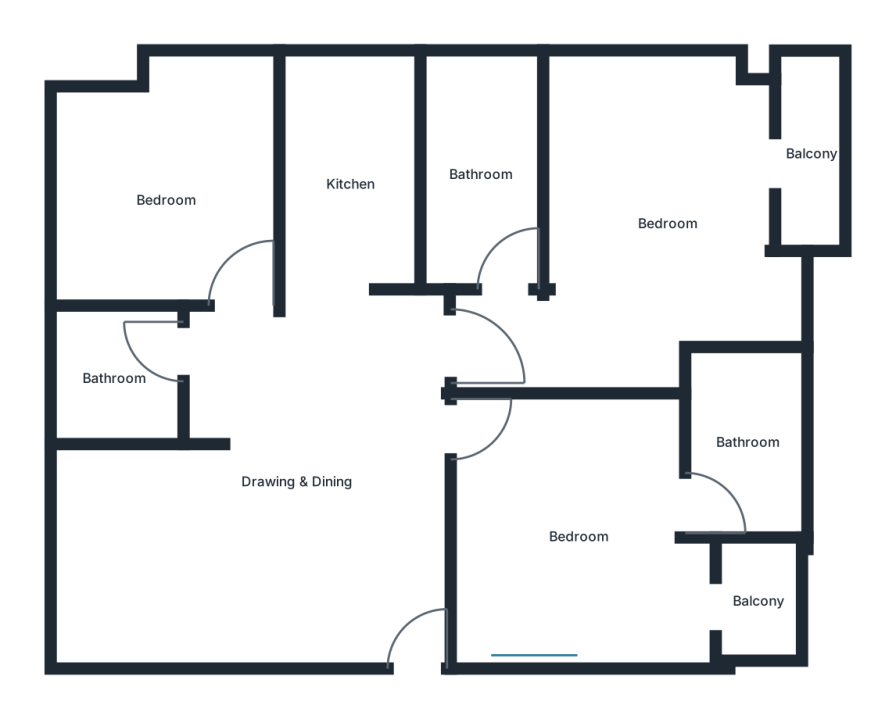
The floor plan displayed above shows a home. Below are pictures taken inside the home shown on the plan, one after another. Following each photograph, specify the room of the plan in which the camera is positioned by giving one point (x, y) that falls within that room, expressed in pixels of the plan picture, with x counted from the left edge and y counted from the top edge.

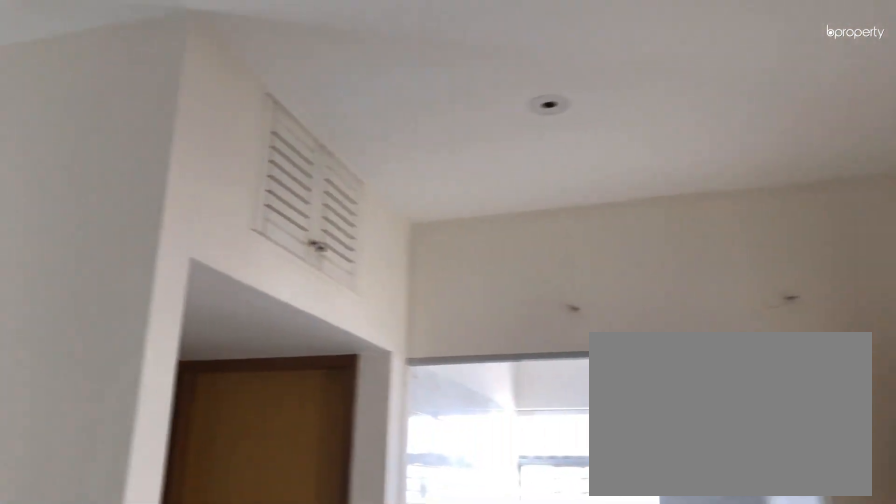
(295, 481)
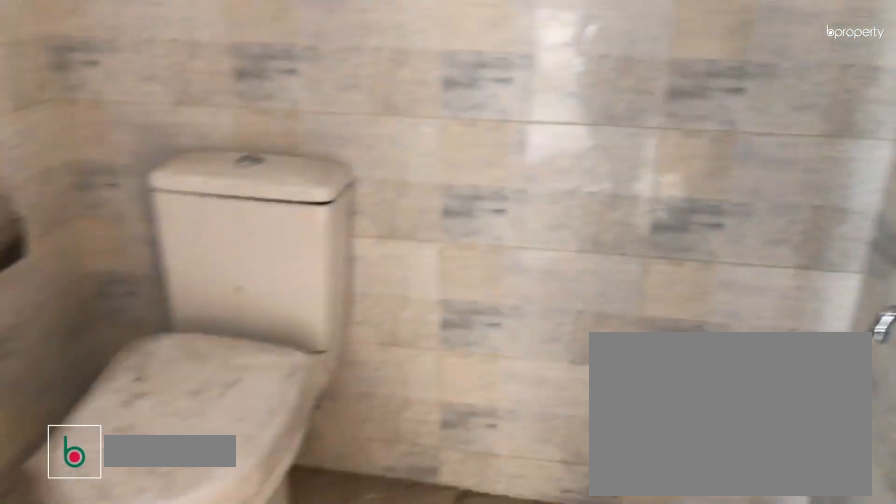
(116, 378)
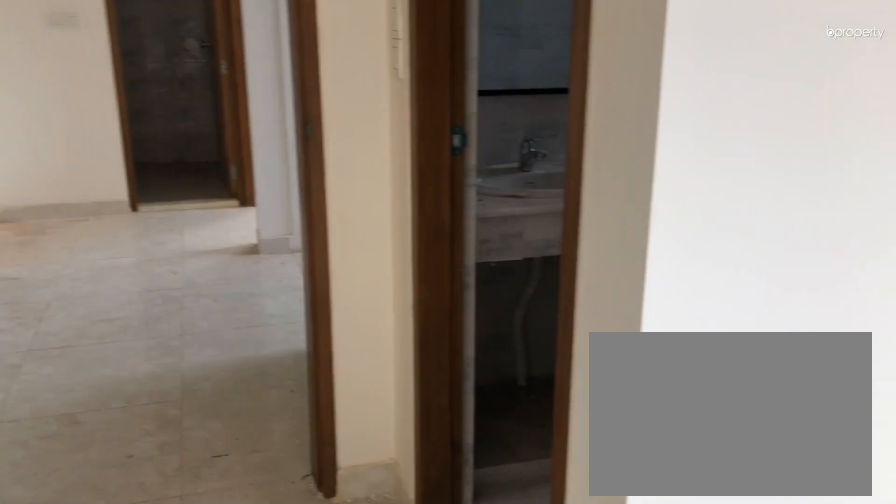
(667, 224)
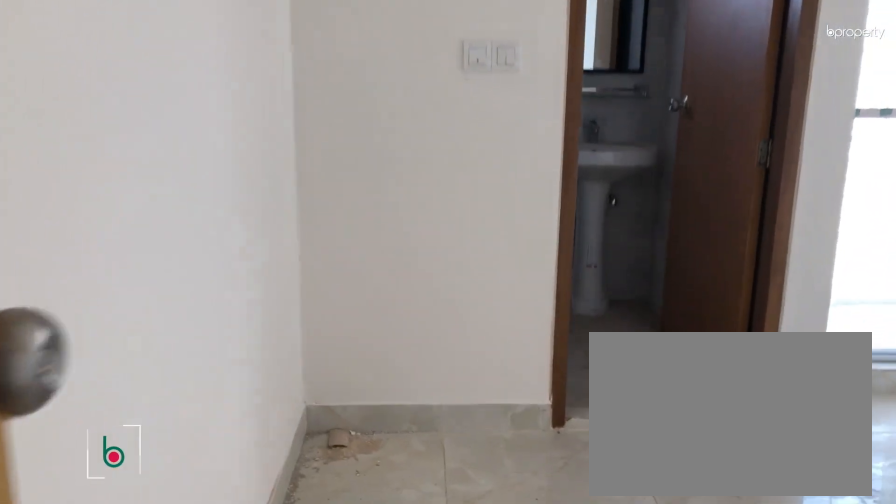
(581, 537)
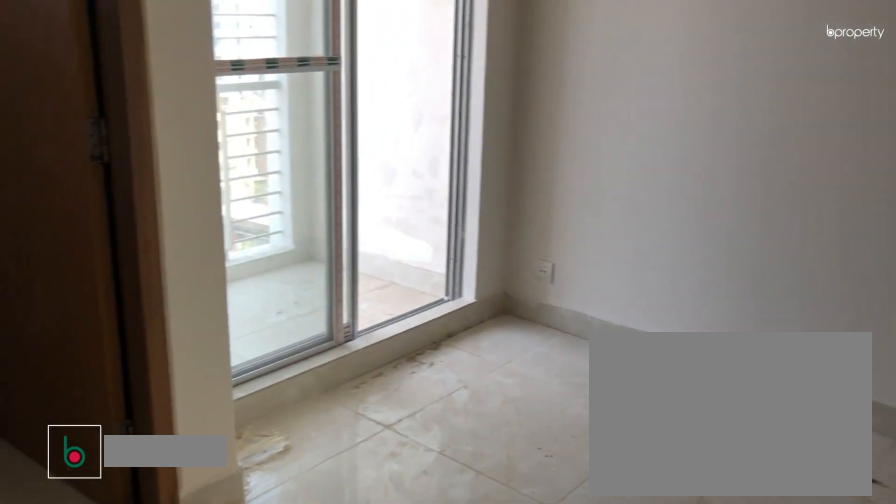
(581, 537)
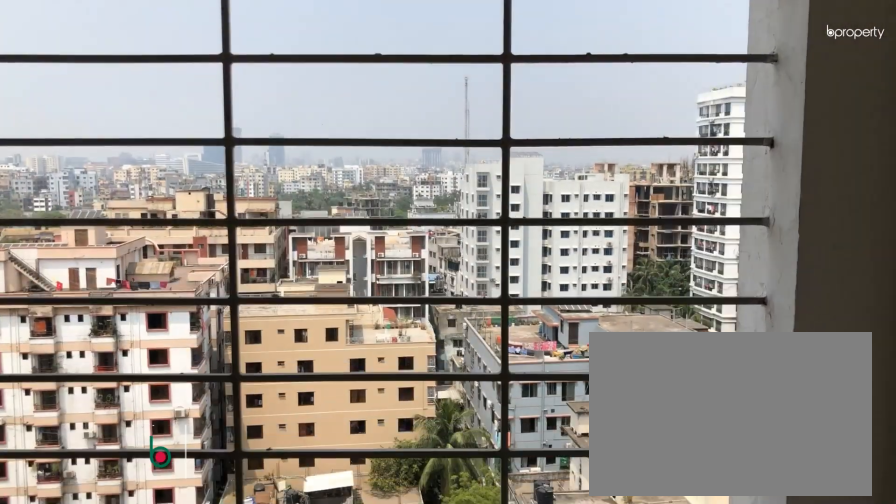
(763, 601)
